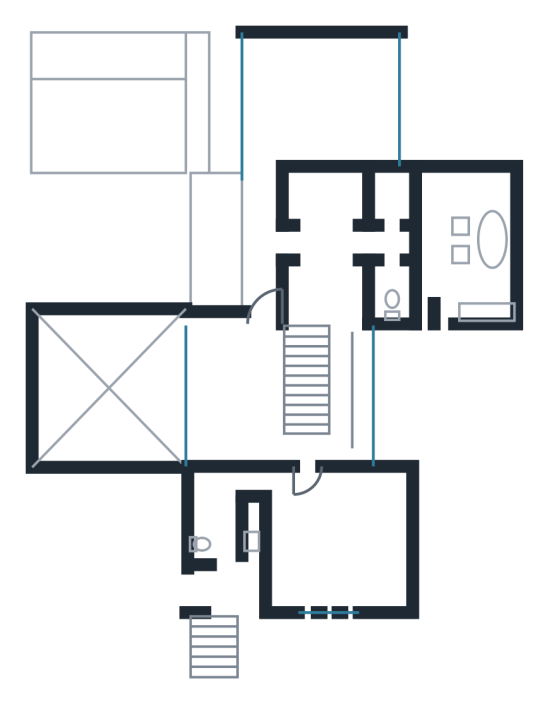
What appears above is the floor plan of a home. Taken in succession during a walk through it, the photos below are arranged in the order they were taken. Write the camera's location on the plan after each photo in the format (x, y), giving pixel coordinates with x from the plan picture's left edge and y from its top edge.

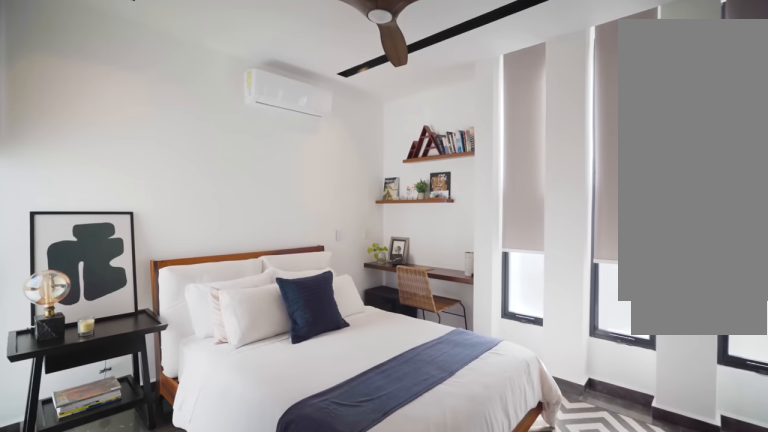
(304, 473)
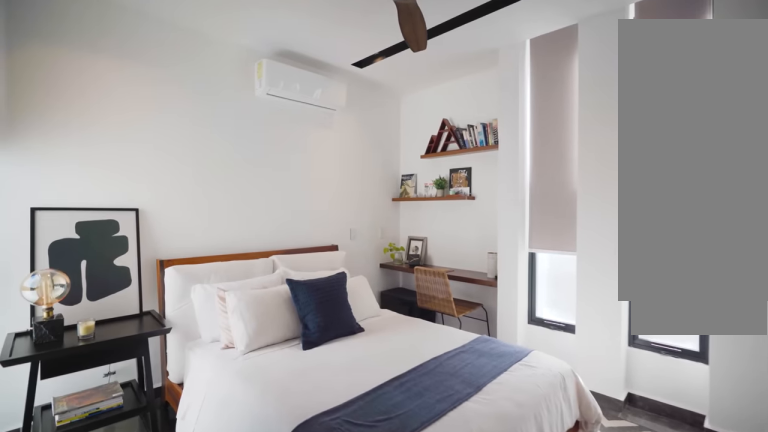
(304, 477)
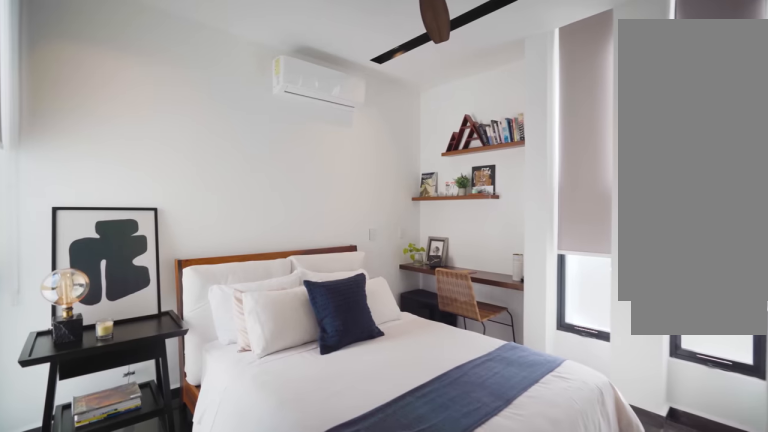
(306, 480)
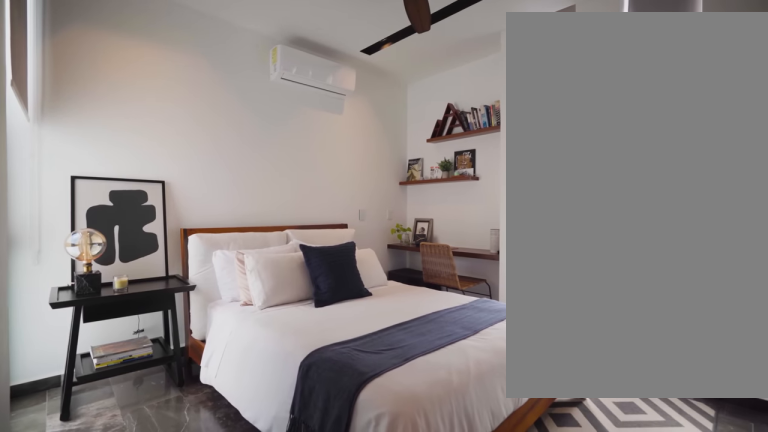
(306, 480)
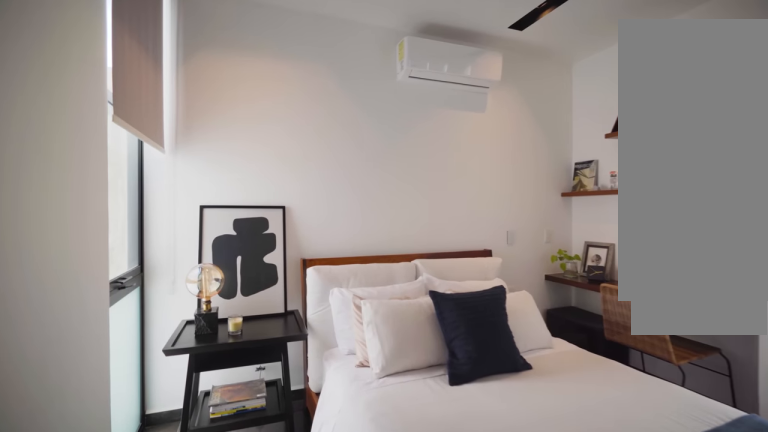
(306, 480)
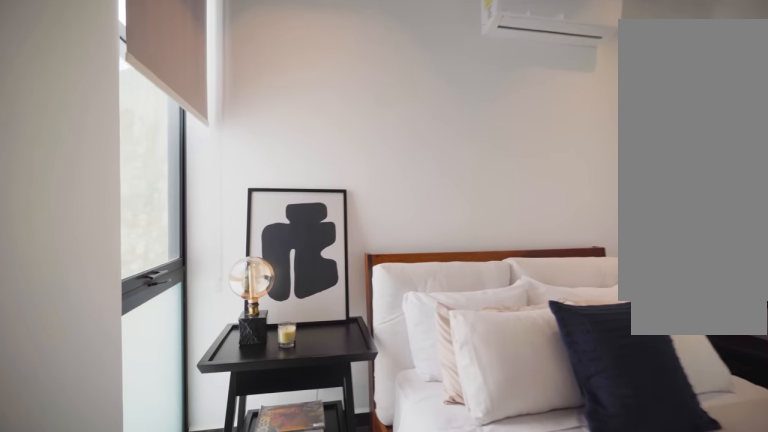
(321, 485)
